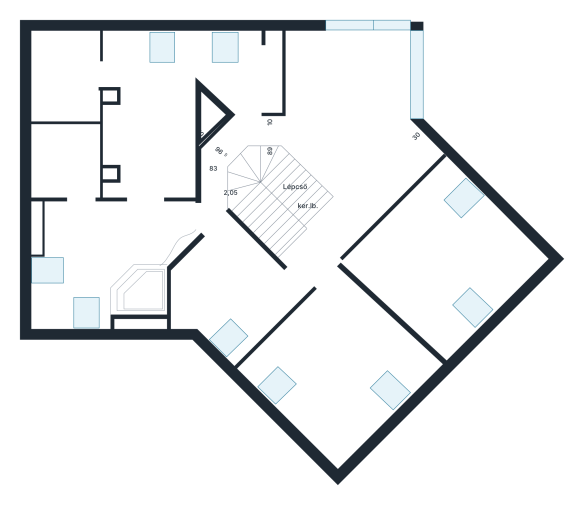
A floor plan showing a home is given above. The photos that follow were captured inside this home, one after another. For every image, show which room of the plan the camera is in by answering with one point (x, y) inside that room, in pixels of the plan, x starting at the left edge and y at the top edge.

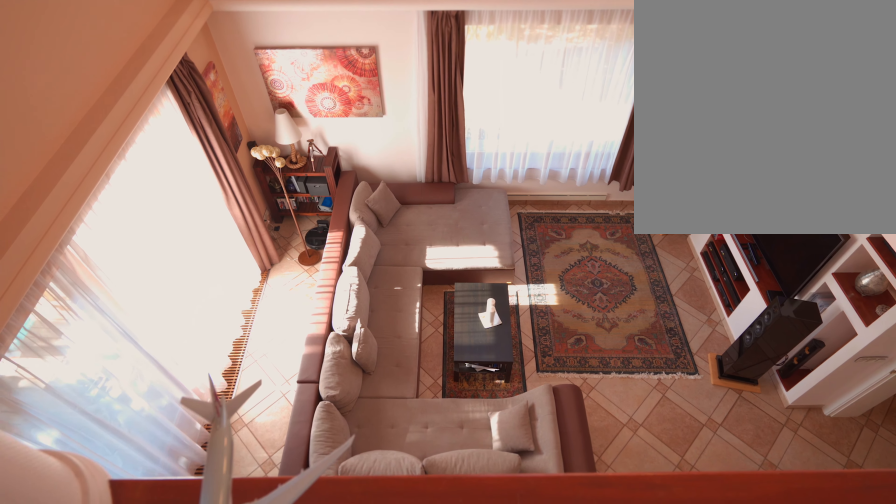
(365, 65)
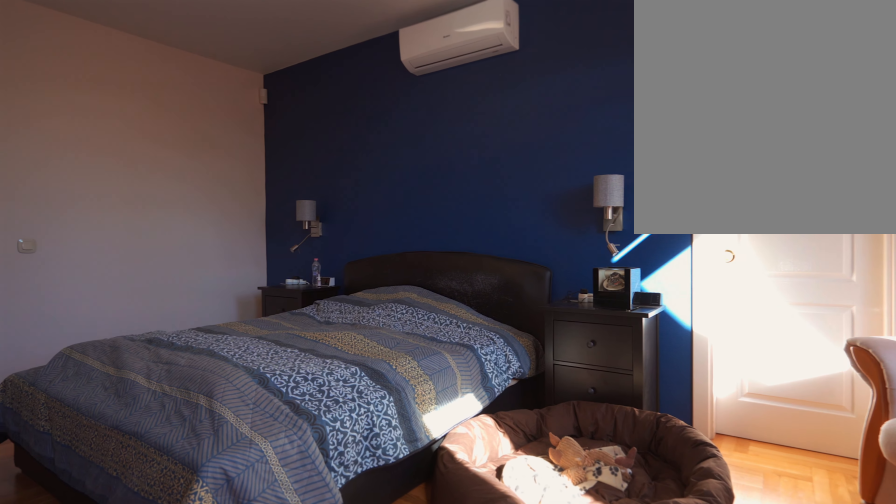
(150, 144)
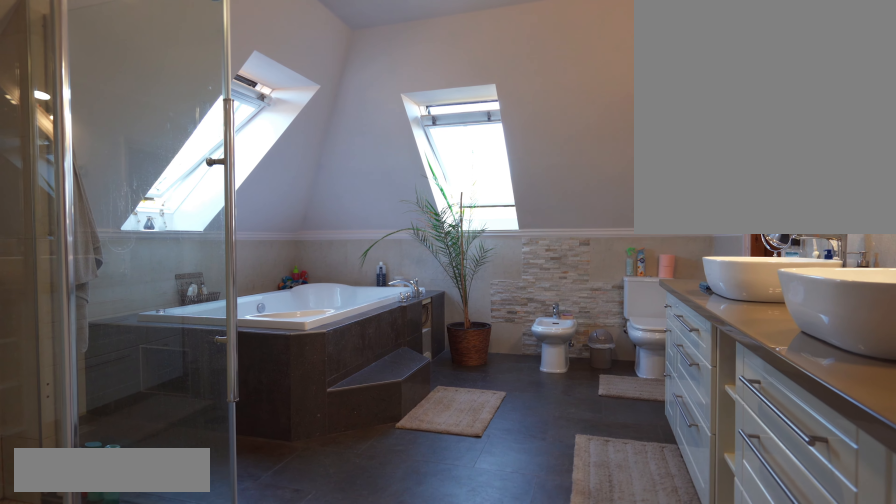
(109, 236)
